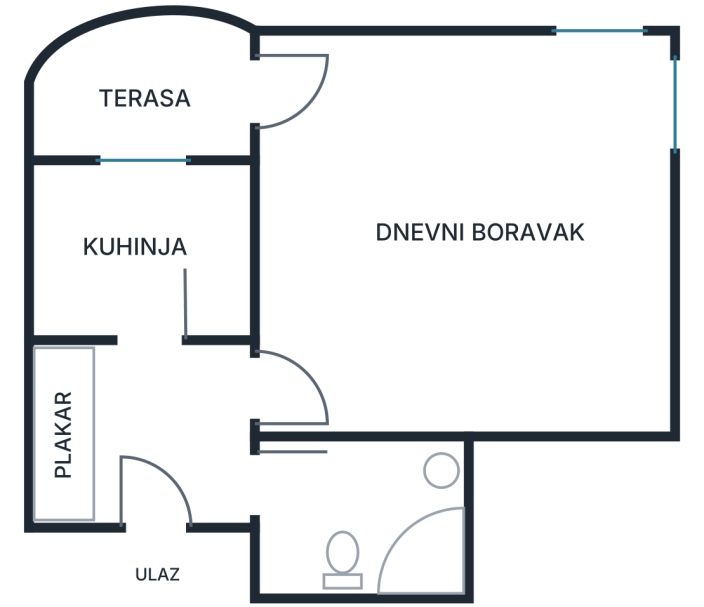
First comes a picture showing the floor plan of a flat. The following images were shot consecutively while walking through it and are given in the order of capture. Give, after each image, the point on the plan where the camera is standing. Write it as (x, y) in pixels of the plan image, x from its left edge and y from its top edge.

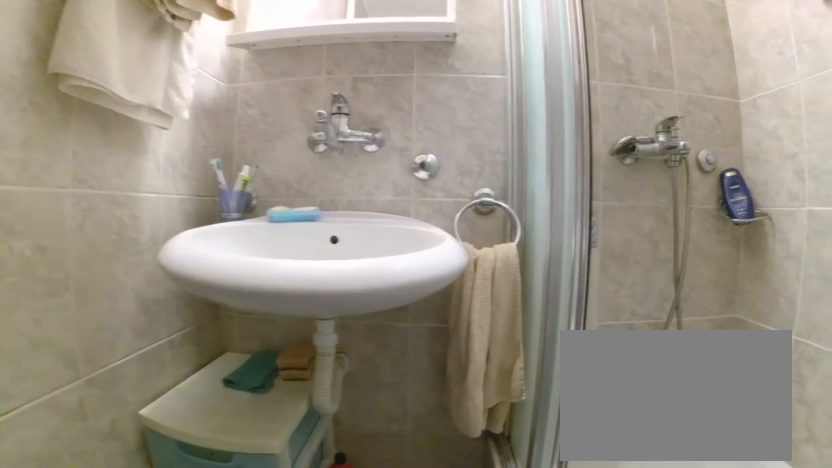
(397, 474)
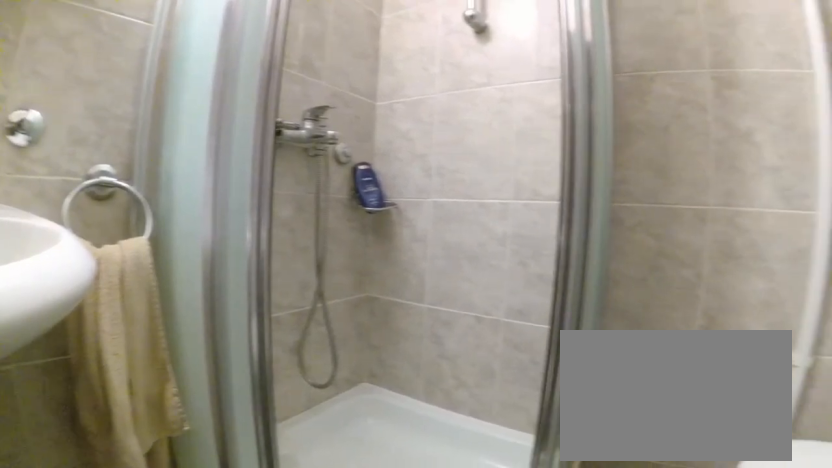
(409, 451)
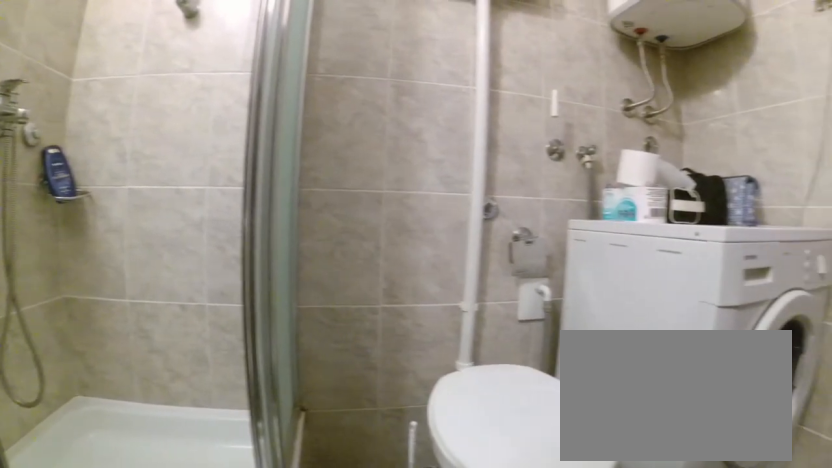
(430, 448)
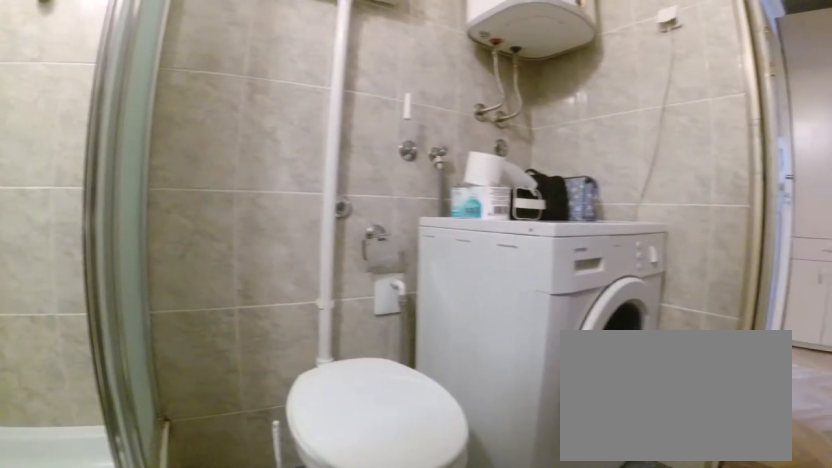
(438, 451)
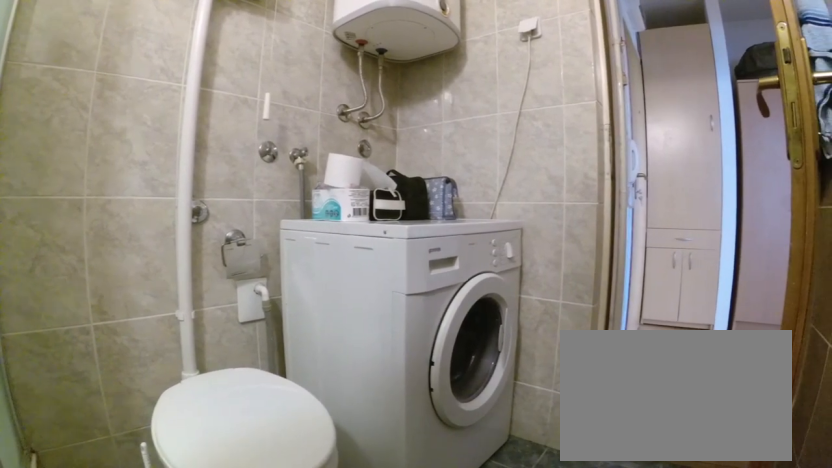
(434, 470)
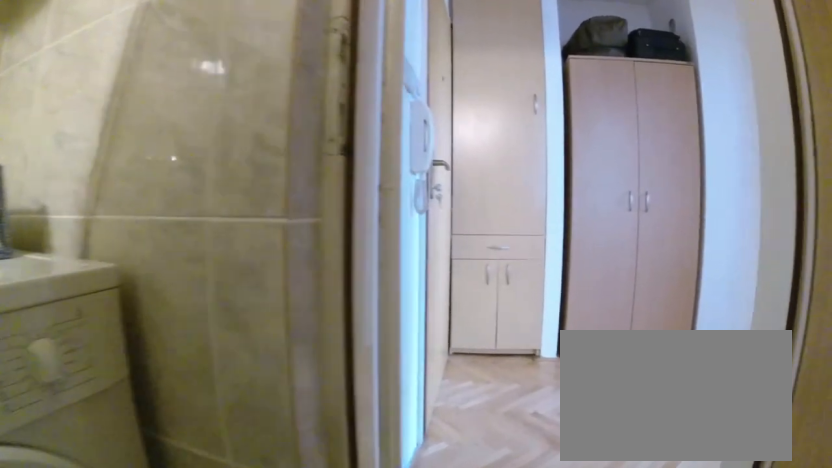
(340, 472)
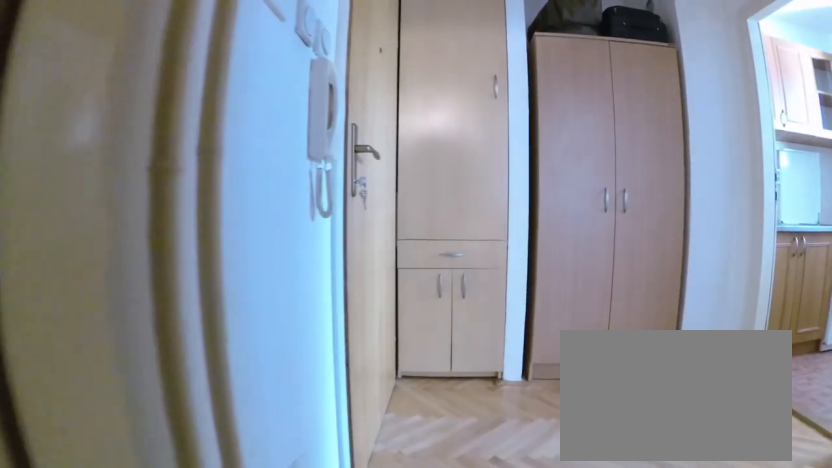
(296, 471)
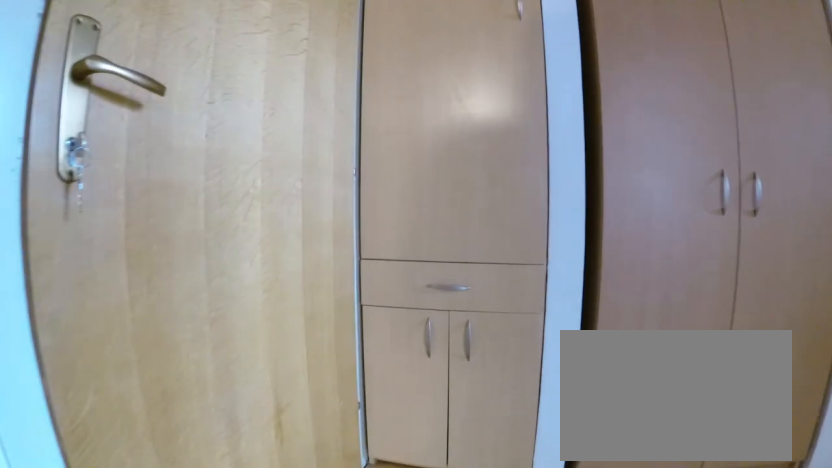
(210, 471)
